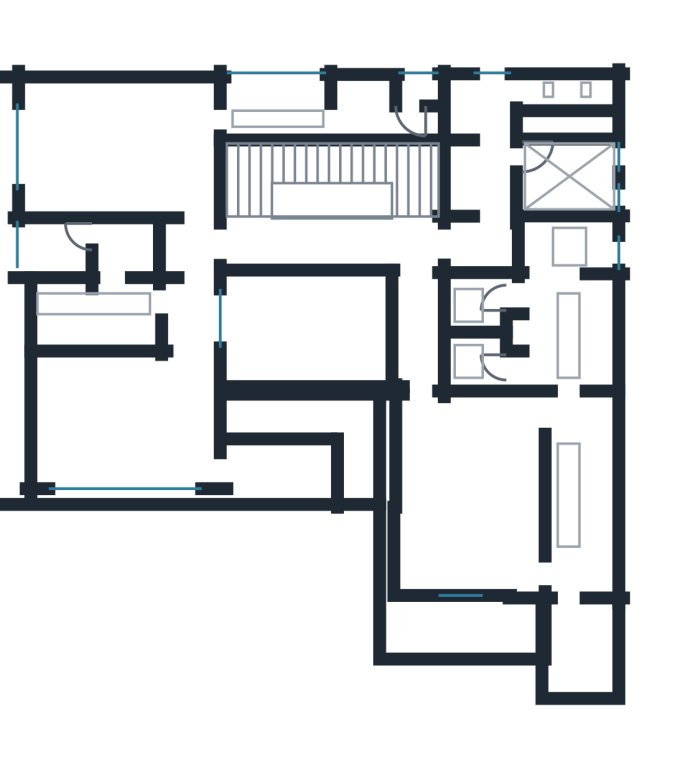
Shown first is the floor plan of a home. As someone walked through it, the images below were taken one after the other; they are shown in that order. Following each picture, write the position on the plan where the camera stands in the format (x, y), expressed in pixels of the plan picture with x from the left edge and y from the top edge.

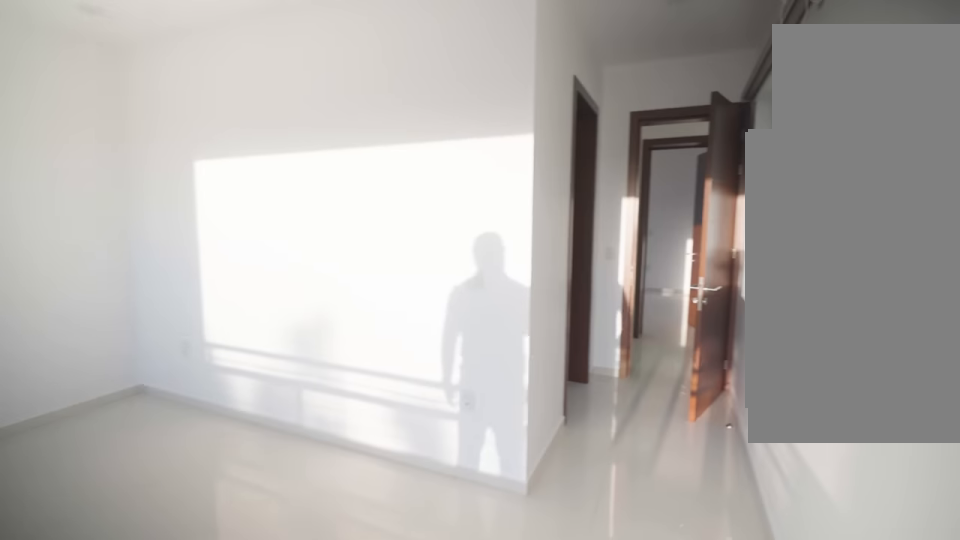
(180, 427)
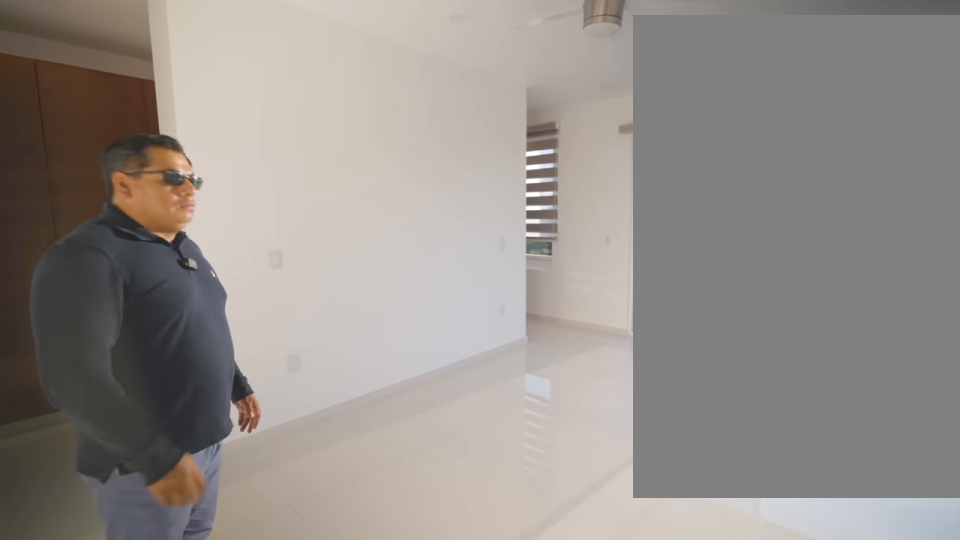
(428, 428)
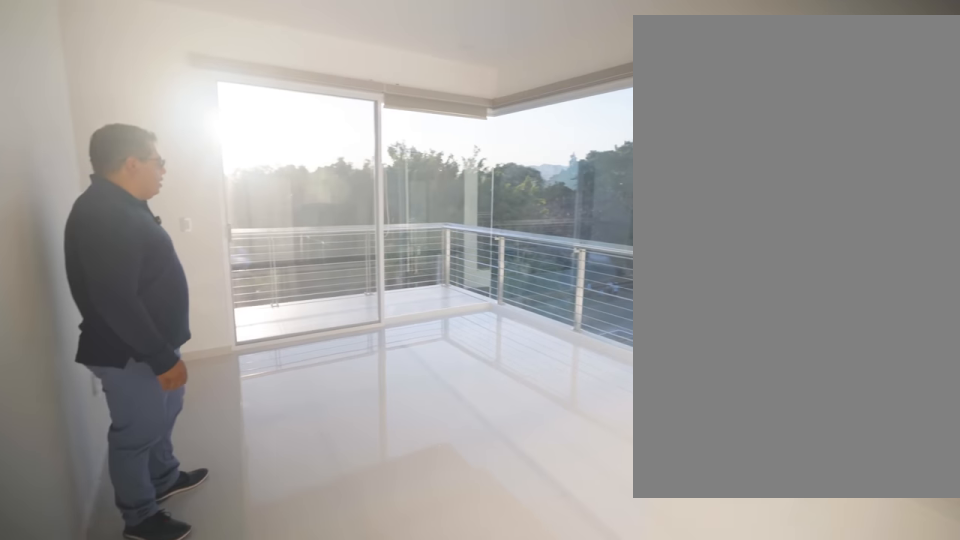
(506, 430)
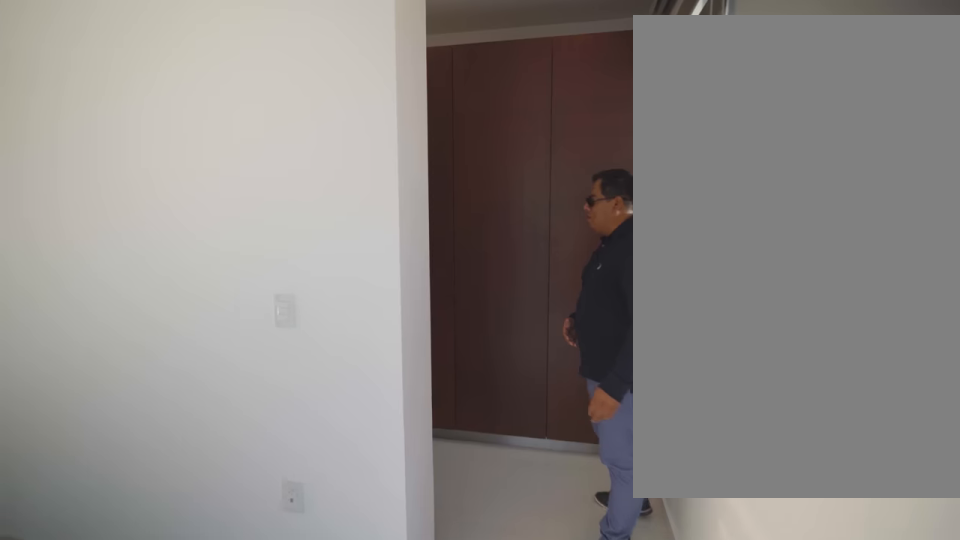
(504, 567)
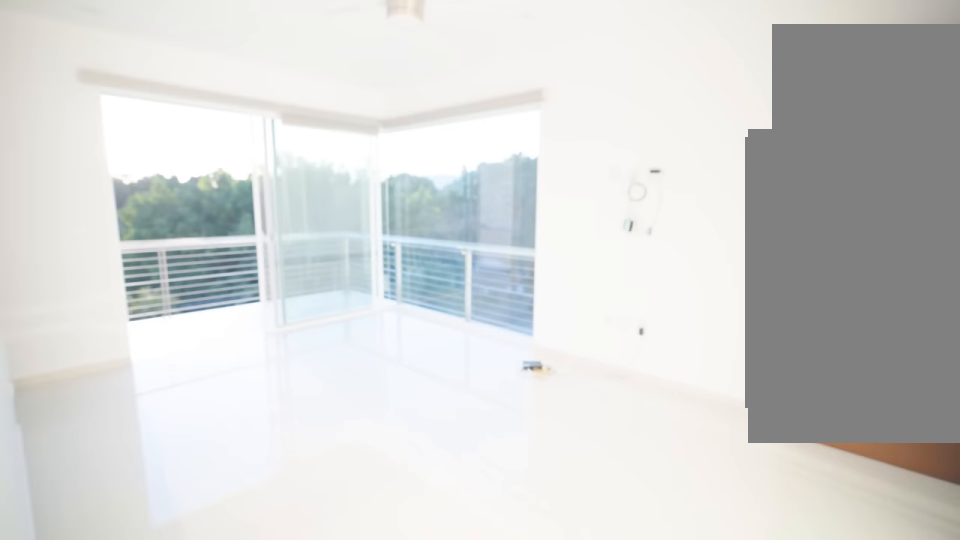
(524, 420)
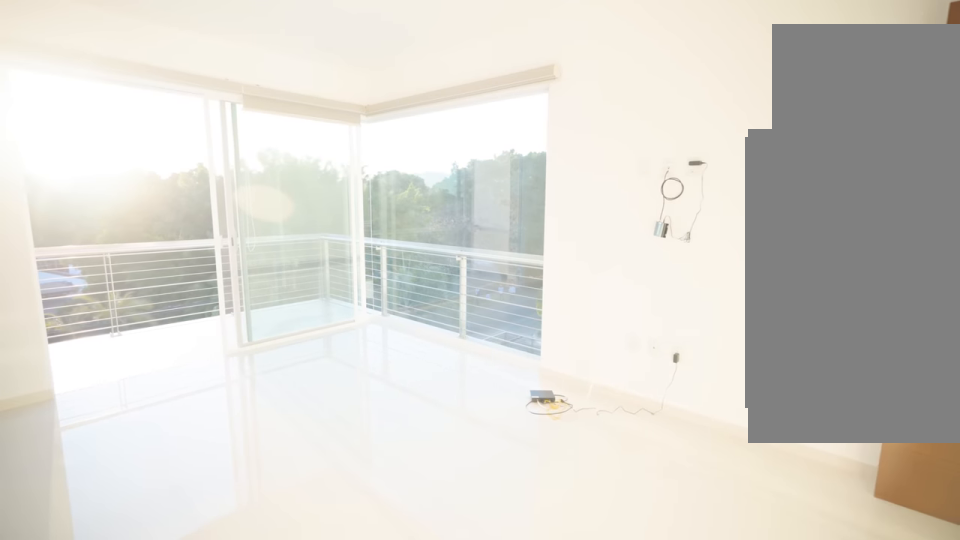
(520, 420)
